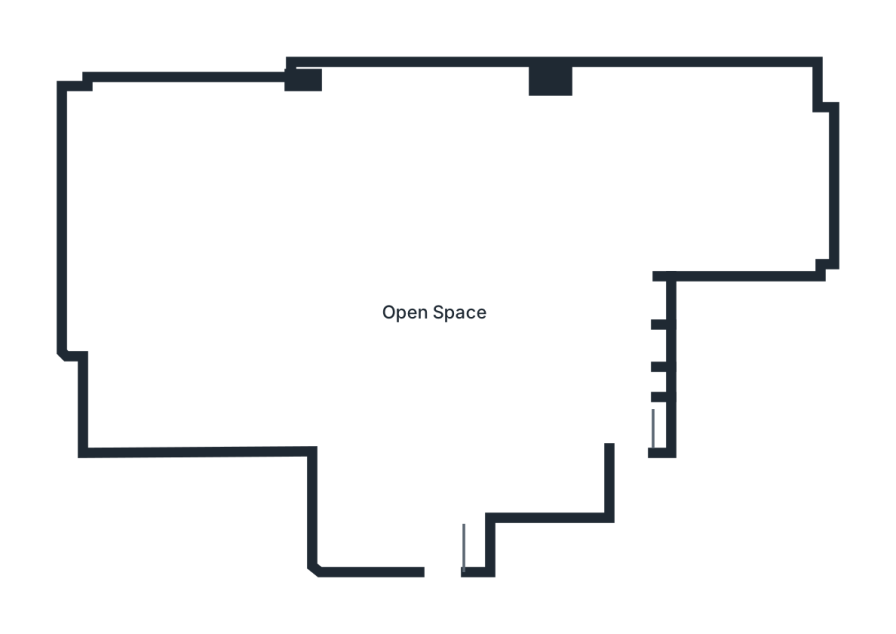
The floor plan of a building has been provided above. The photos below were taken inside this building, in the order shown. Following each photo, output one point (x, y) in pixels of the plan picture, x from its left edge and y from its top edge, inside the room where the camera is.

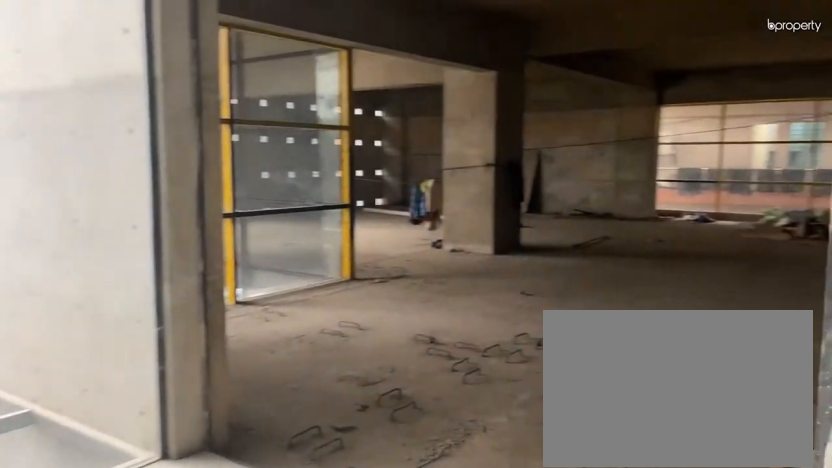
(447, 538)
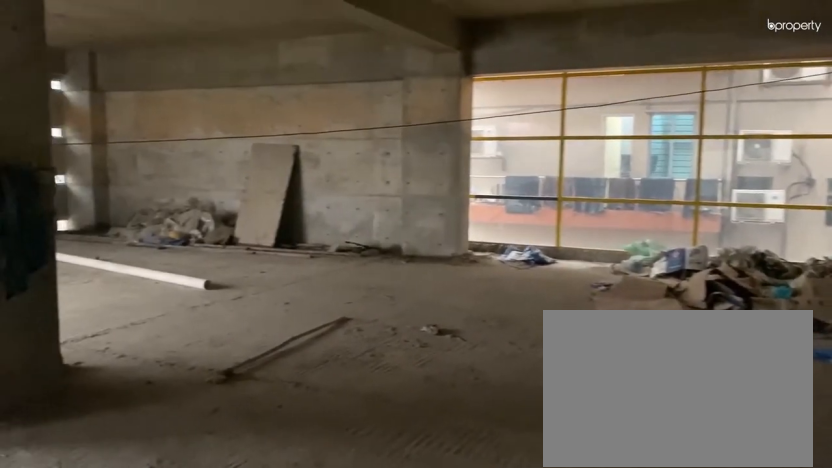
(447, 336)
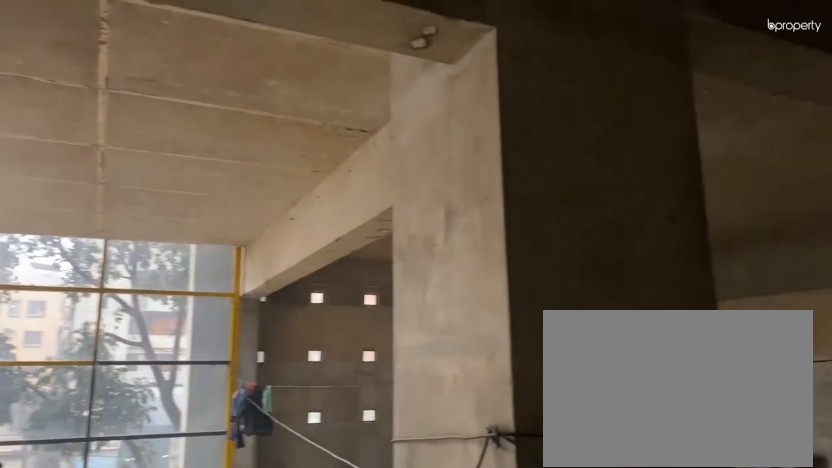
(447, 336)
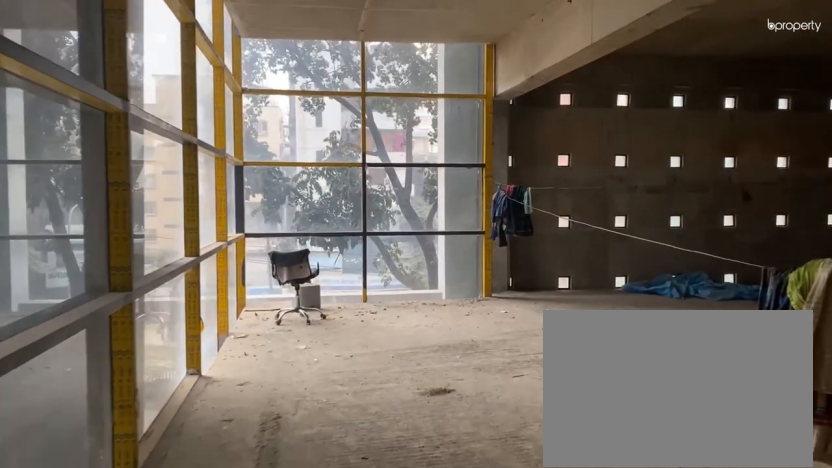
(259, 406)
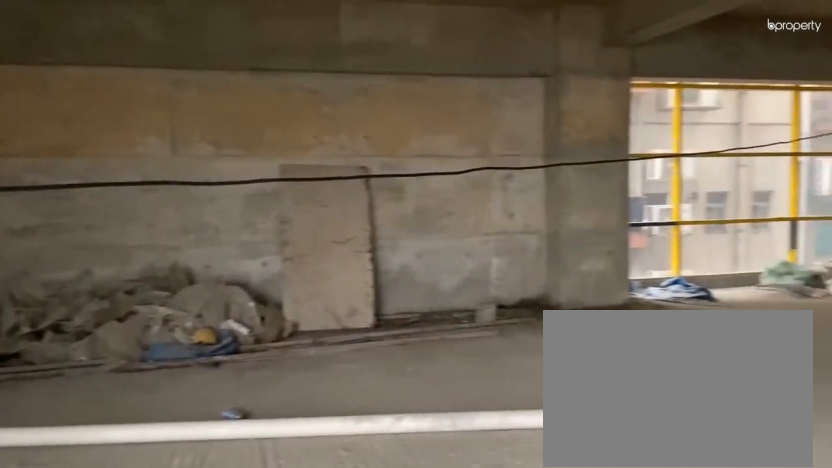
(137, 227)
